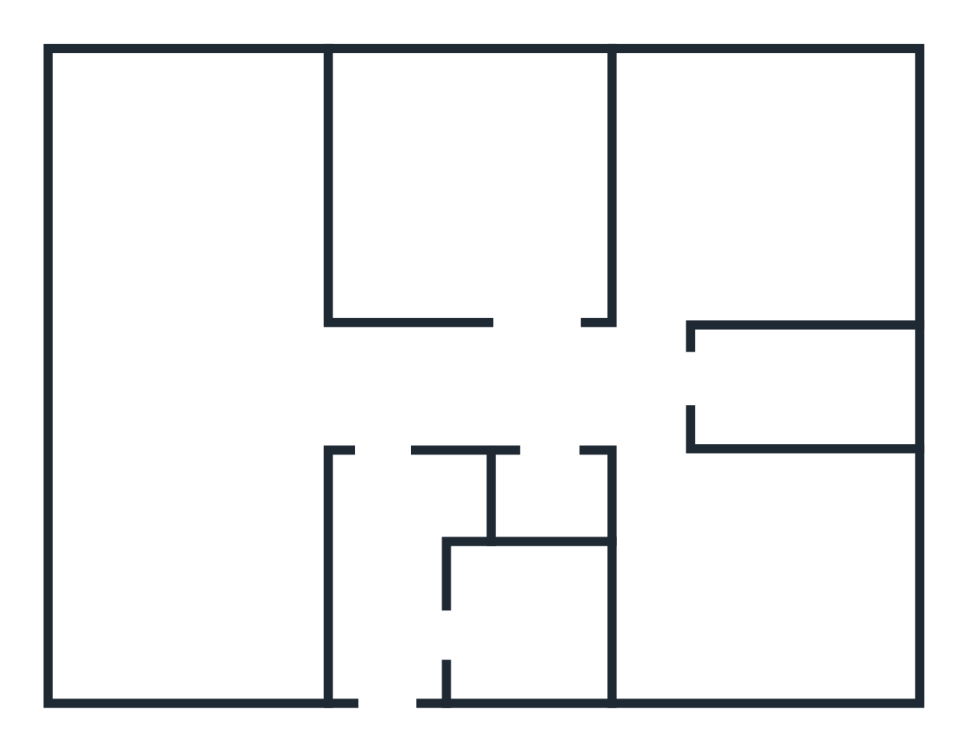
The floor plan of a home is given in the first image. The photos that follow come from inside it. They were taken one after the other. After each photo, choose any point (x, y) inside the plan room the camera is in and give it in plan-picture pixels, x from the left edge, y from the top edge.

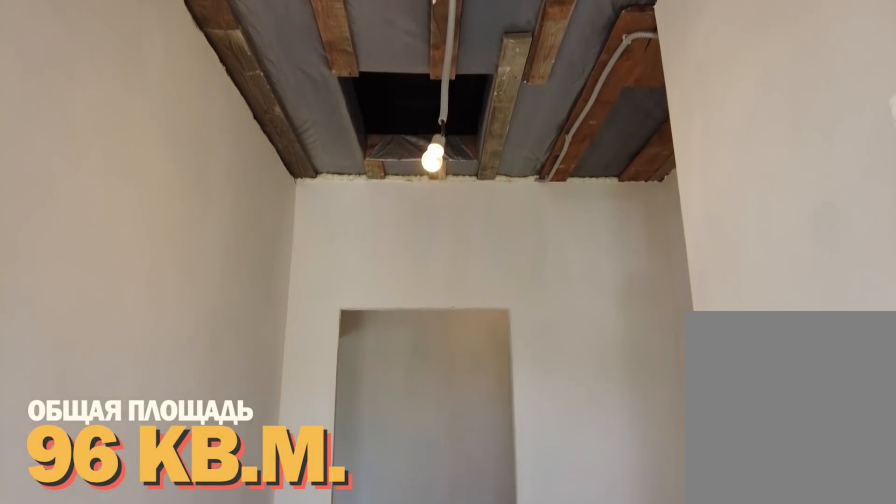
(389, 674)
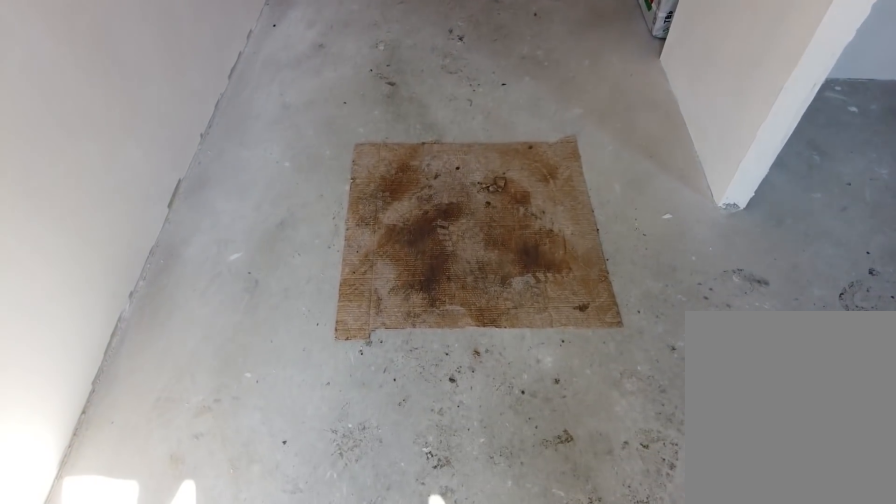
(389, 674)
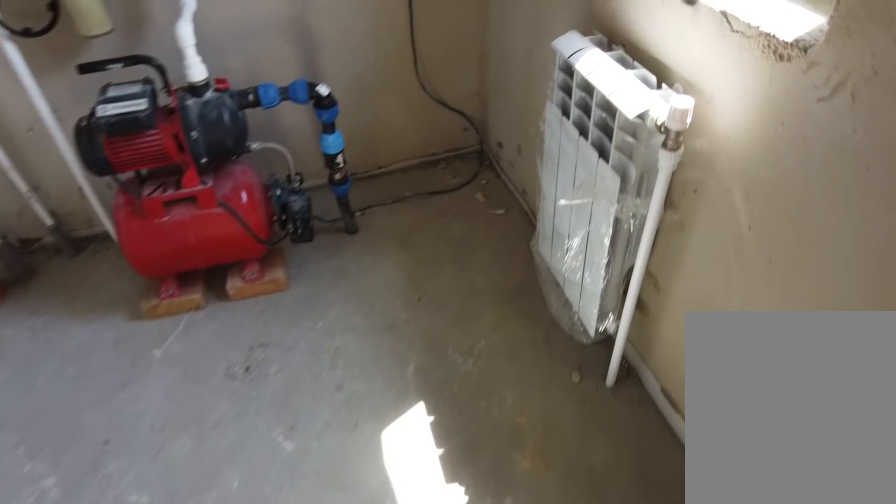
(494, 665)
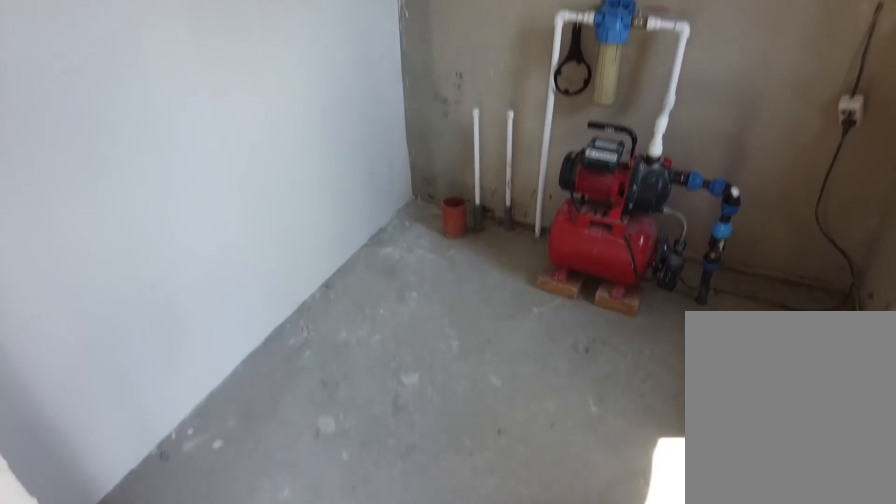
(494, 665)
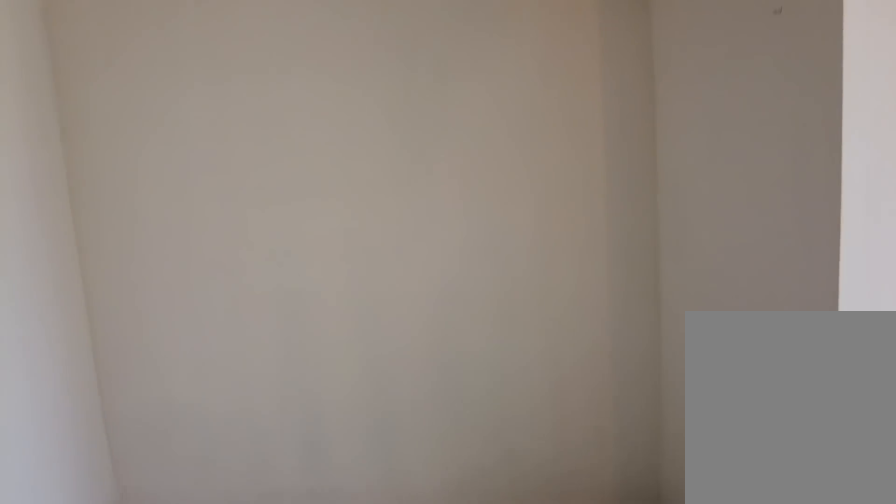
(379, 526)
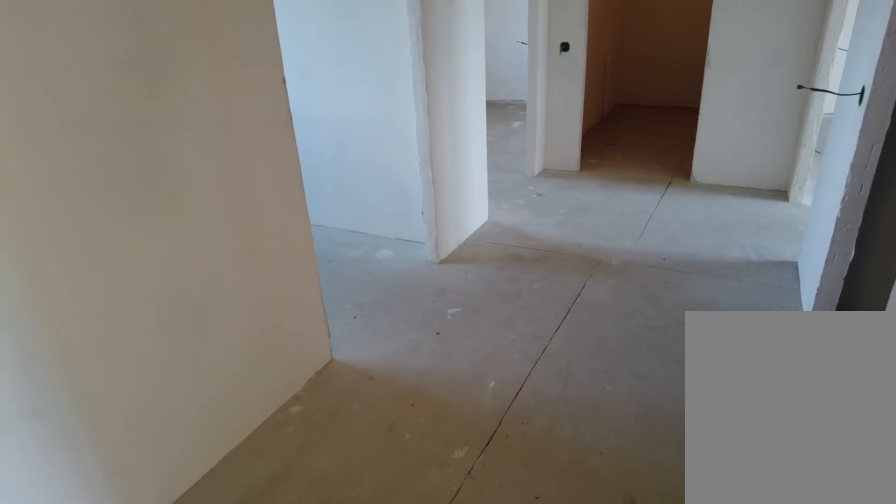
(388, 418)
